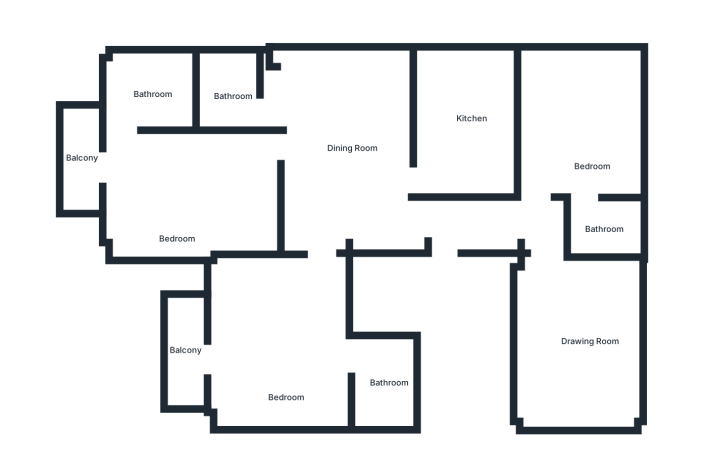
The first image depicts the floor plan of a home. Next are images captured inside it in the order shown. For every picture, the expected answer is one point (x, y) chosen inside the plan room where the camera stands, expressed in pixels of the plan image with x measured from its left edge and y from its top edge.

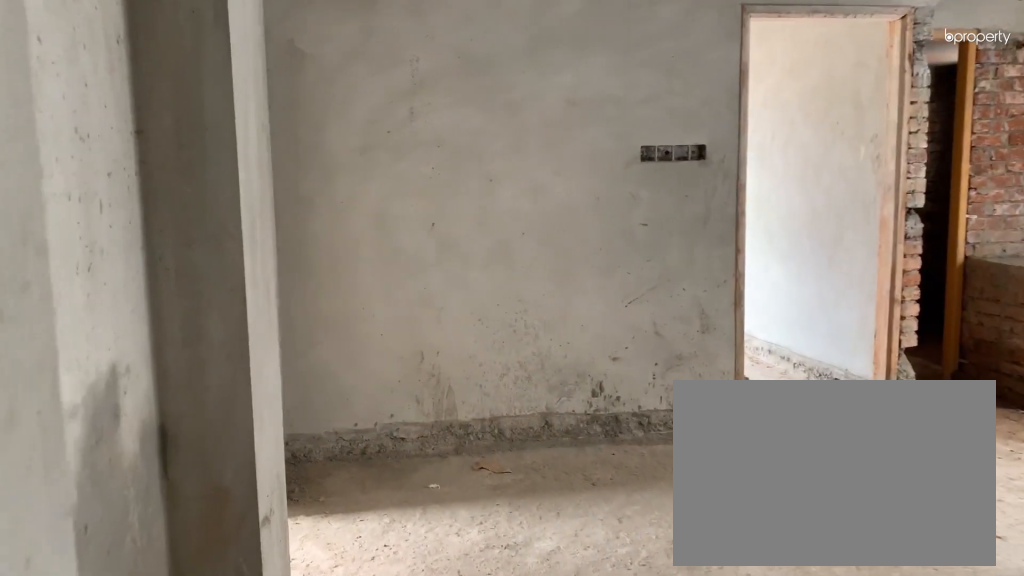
(341, 136)
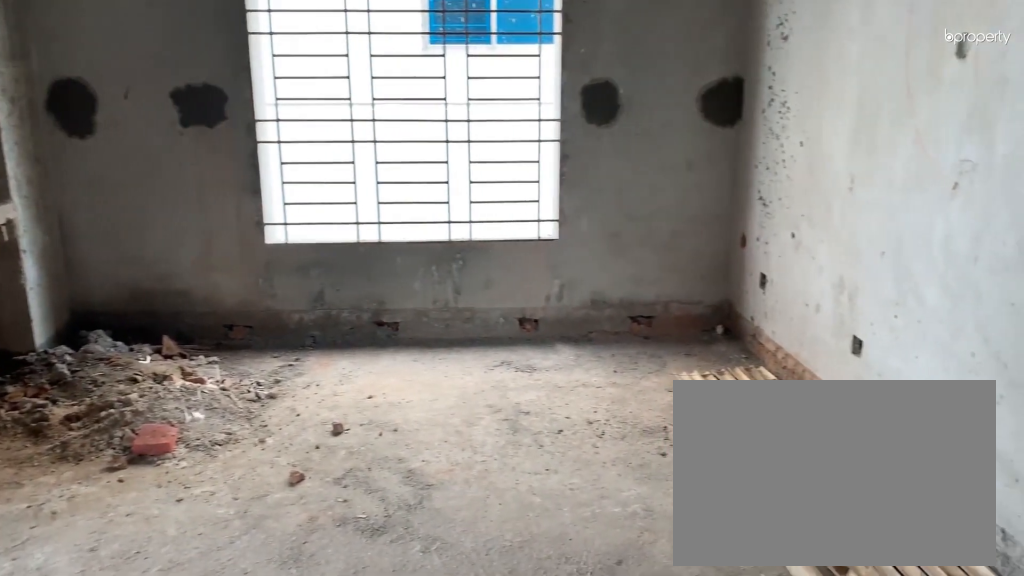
(341, 136)
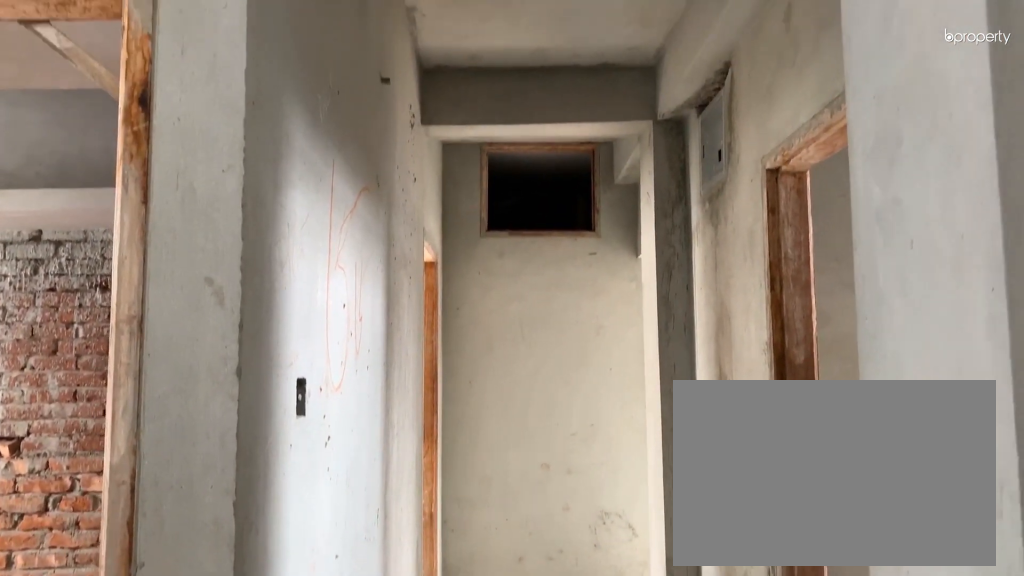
(341, 135)
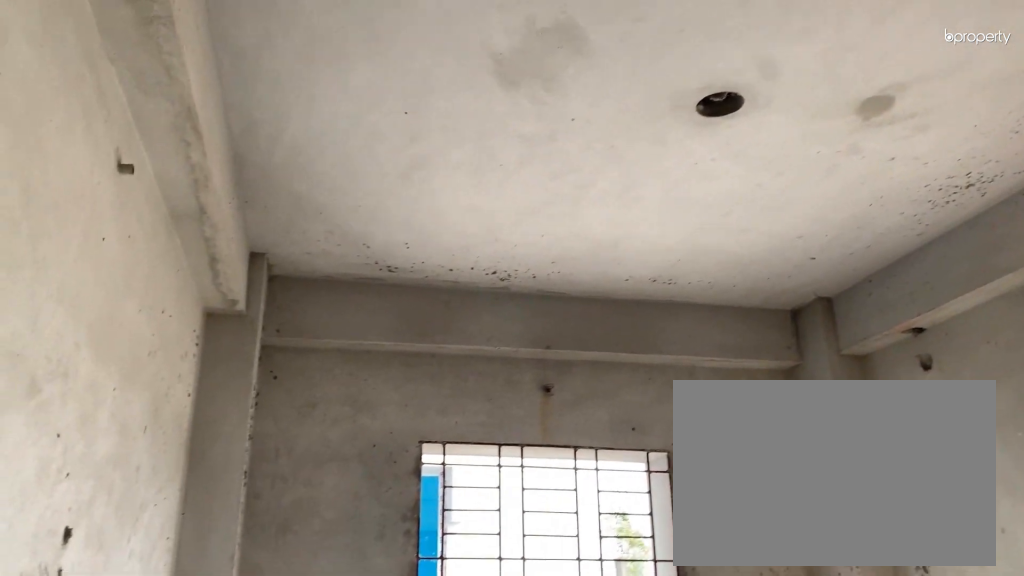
(589, 136)
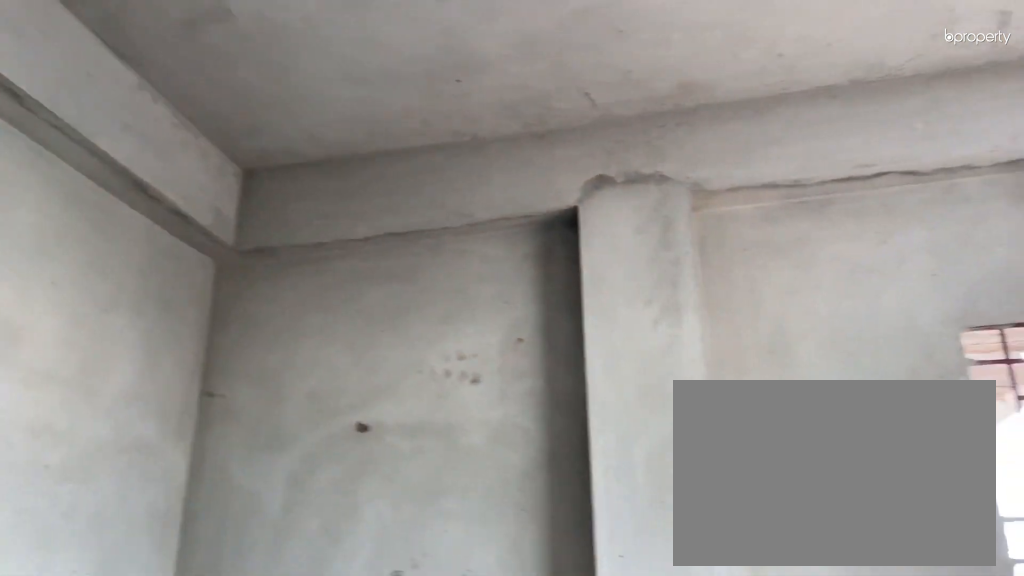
(180, 193)
